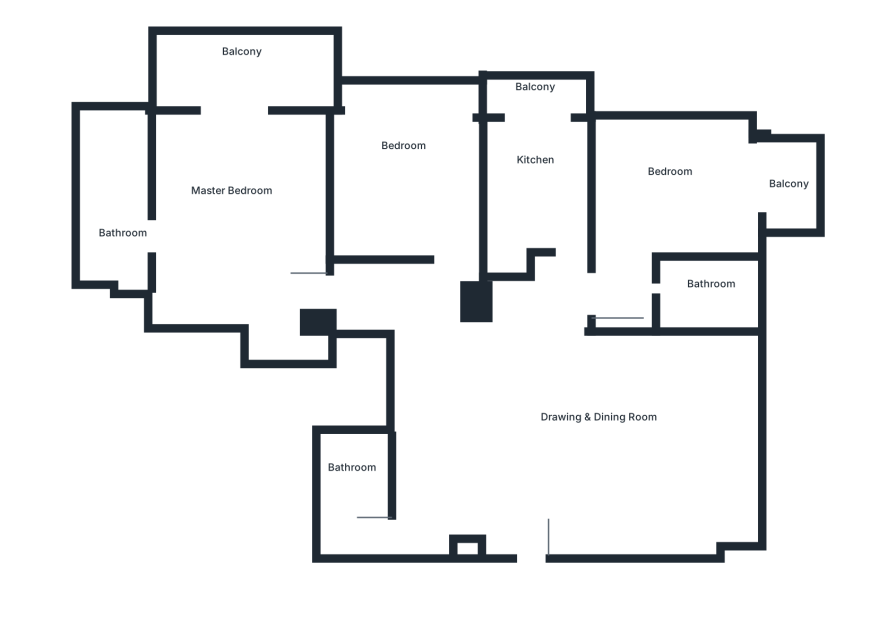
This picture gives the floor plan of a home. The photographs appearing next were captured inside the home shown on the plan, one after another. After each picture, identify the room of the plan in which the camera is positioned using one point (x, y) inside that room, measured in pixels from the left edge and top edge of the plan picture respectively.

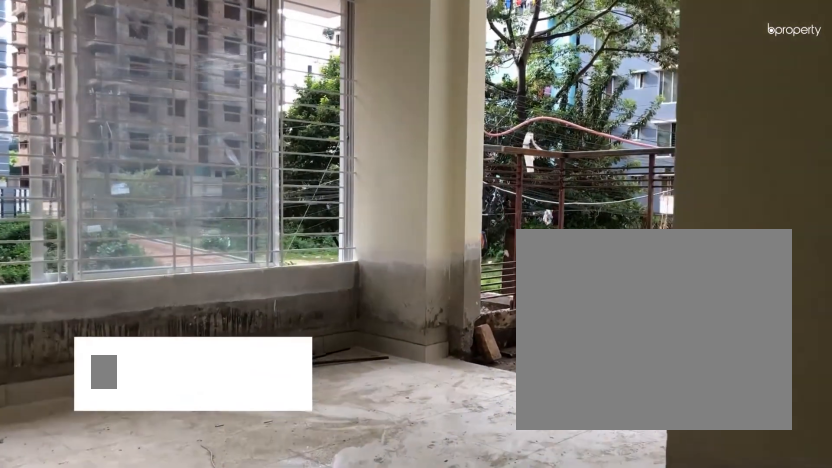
(668, 175)
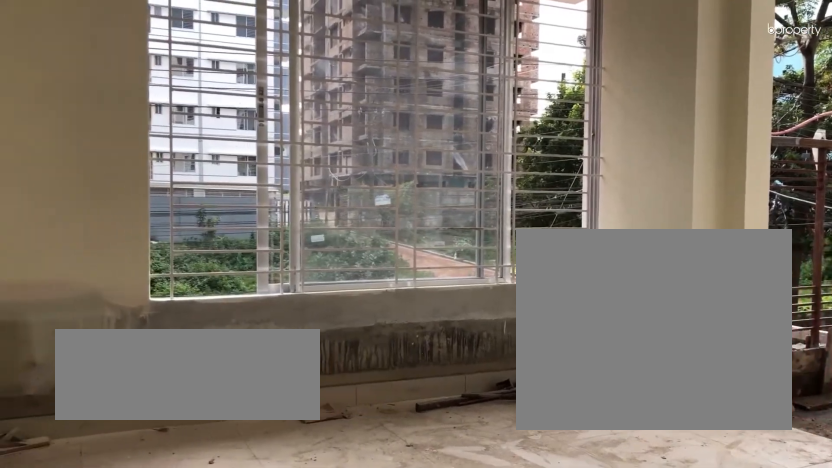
(668, 175)
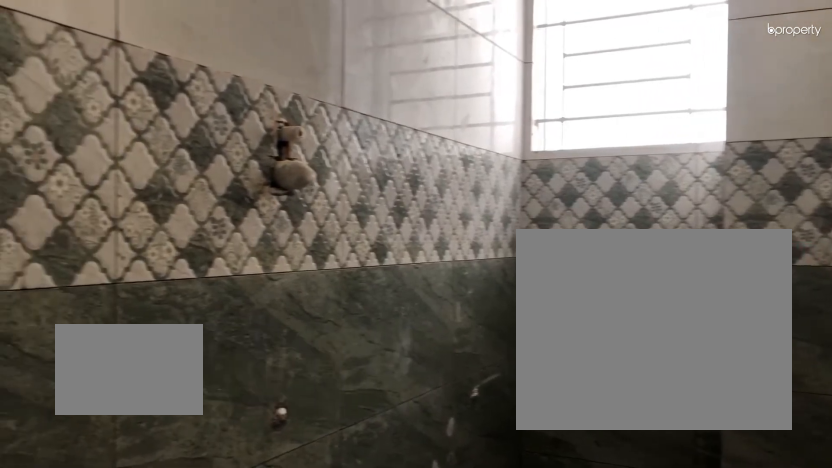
(712, 287)
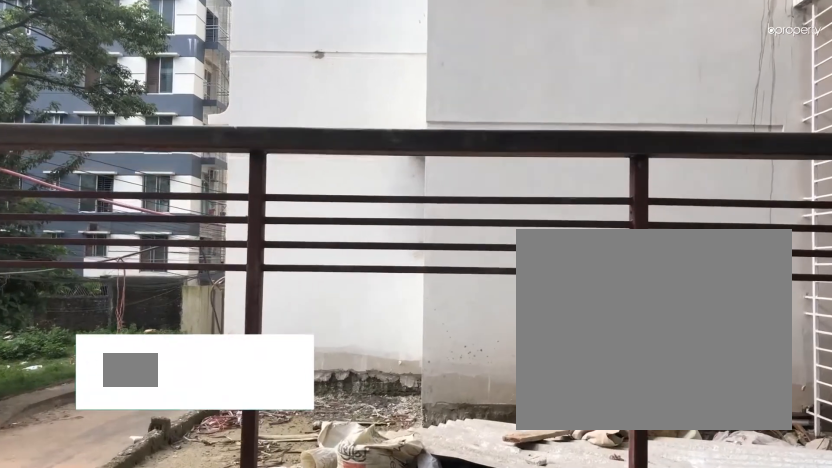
(786, 194)
